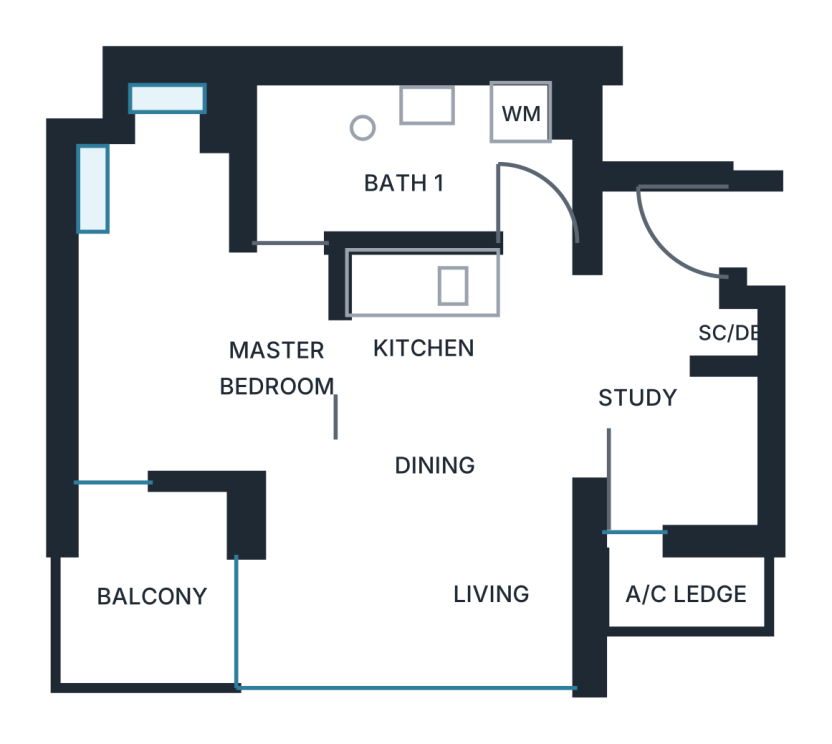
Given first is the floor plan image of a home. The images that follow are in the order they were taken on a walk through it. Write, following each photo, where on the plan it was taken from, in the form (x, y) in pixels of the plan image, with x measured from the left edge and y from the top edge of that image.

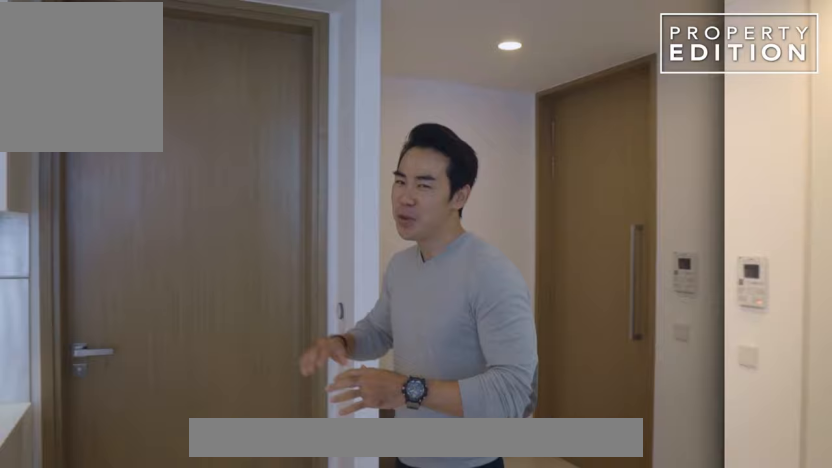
(486, 351)
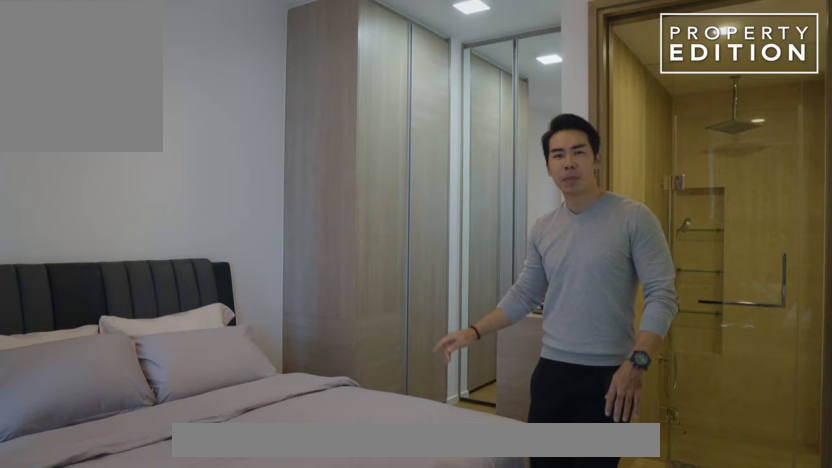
(168, 374)
